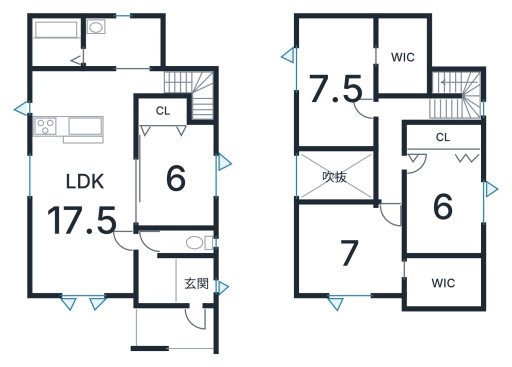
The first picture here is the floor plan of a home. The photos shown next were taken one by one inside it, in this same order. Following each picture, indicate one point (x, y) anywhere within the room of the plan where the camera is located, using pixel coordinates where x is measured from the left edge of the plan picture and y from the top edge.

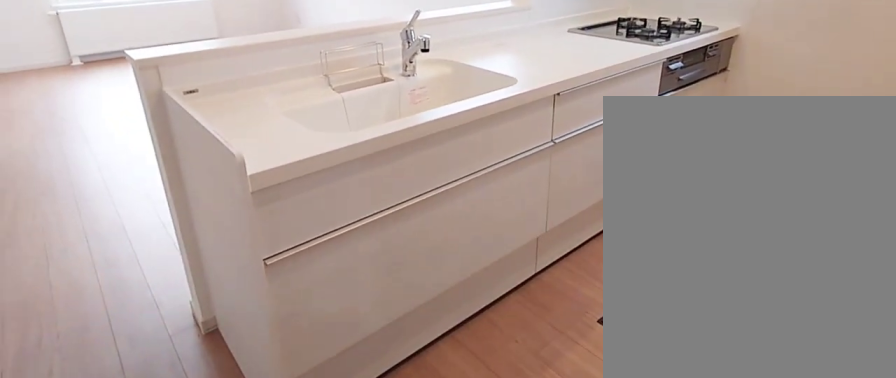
(89, 104)
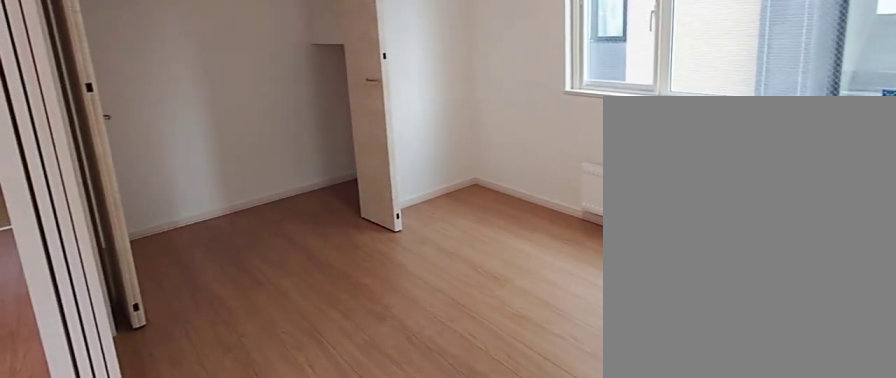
(176, 174)
